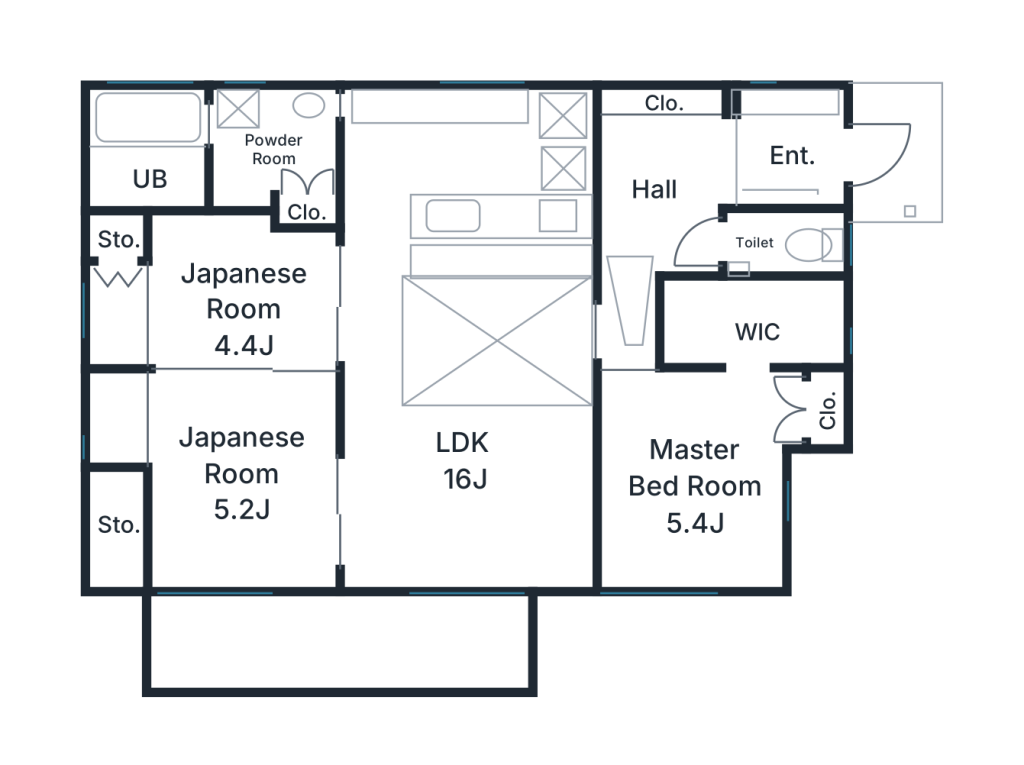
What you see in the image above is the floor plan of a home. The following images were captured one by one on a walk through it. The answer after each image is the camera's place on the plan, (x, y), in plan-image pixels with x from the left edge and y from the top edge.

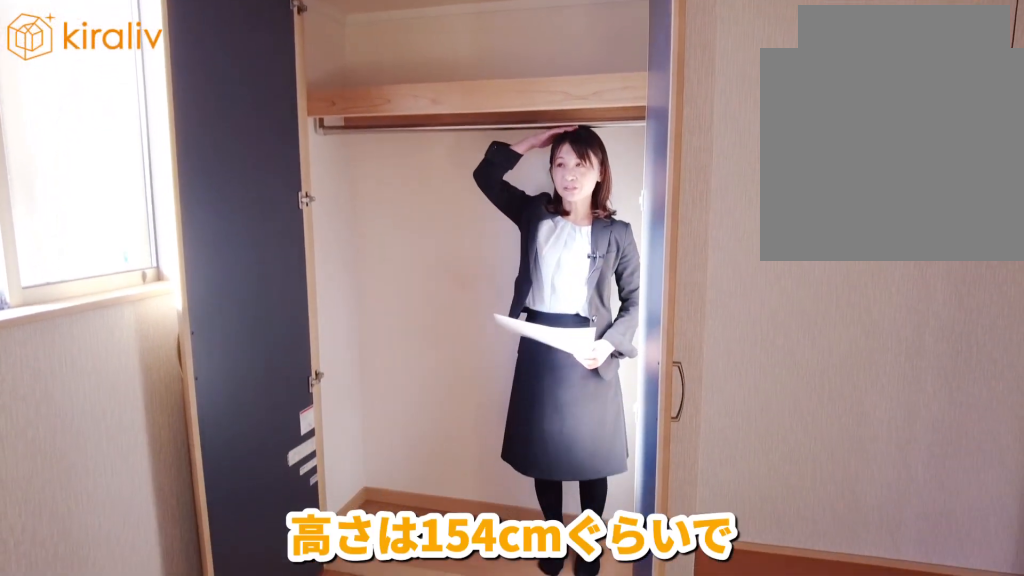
(140, 374)
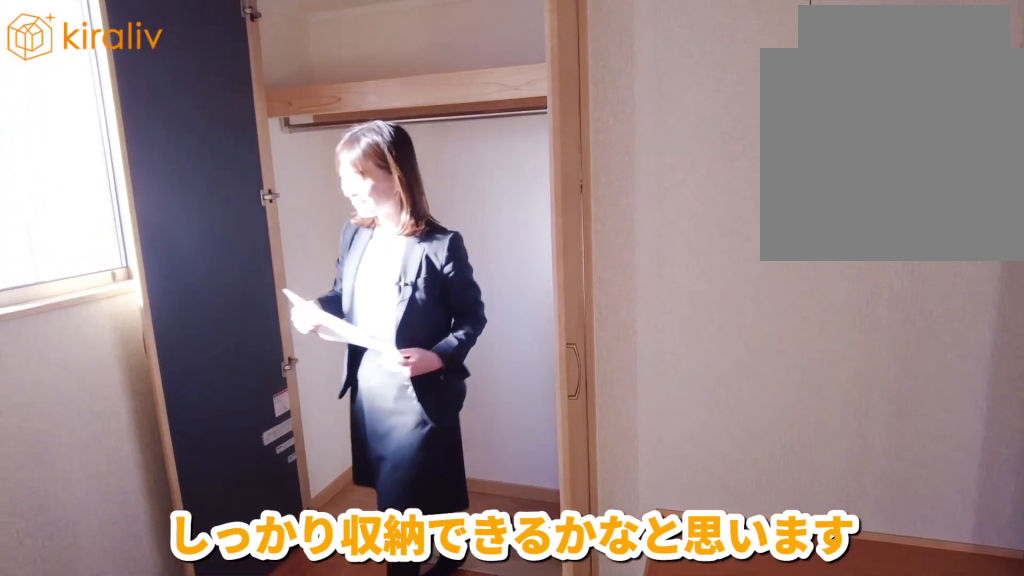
(150, 385)
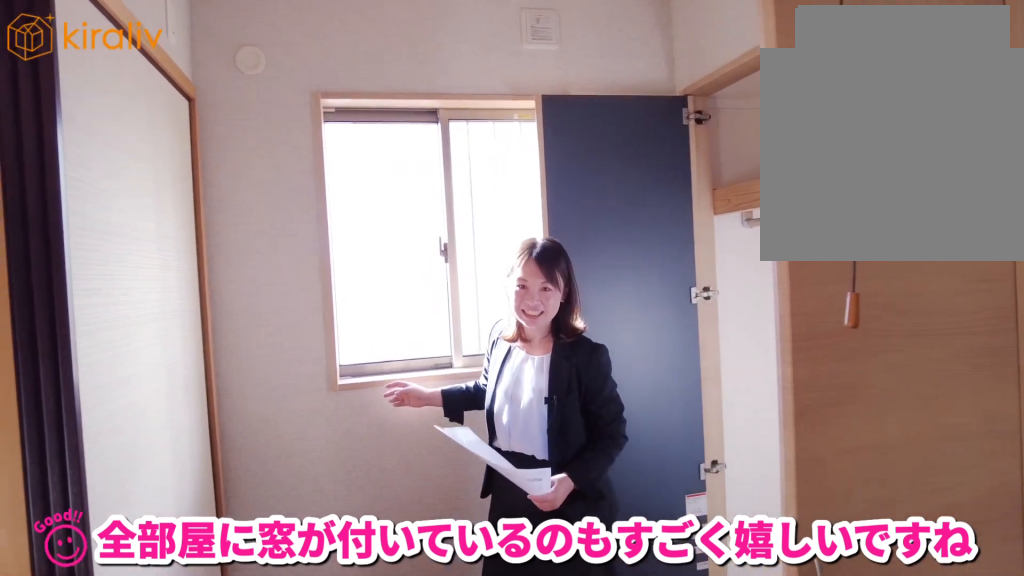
(156, 395)
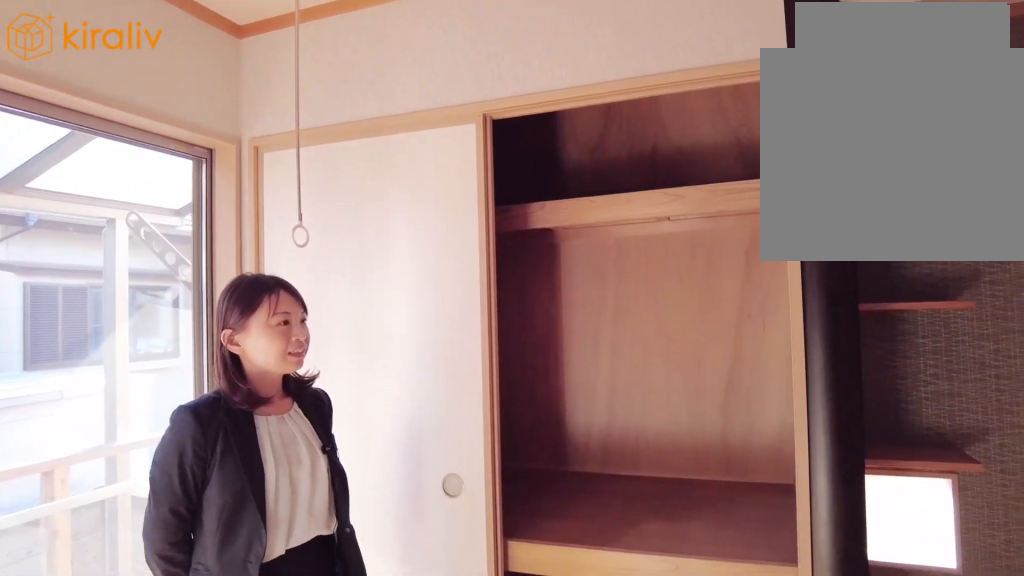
(172, 541)
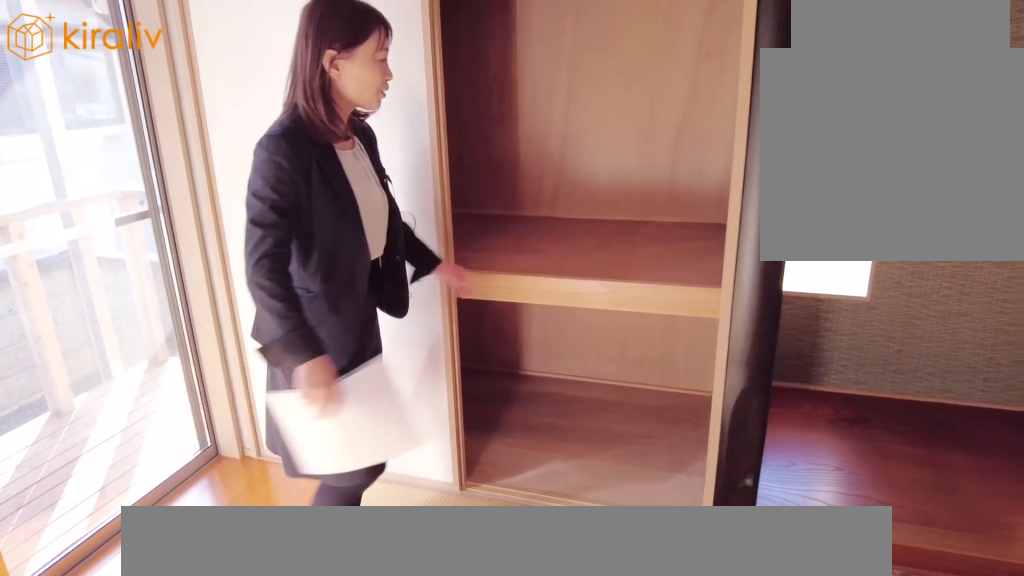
(174, 539)
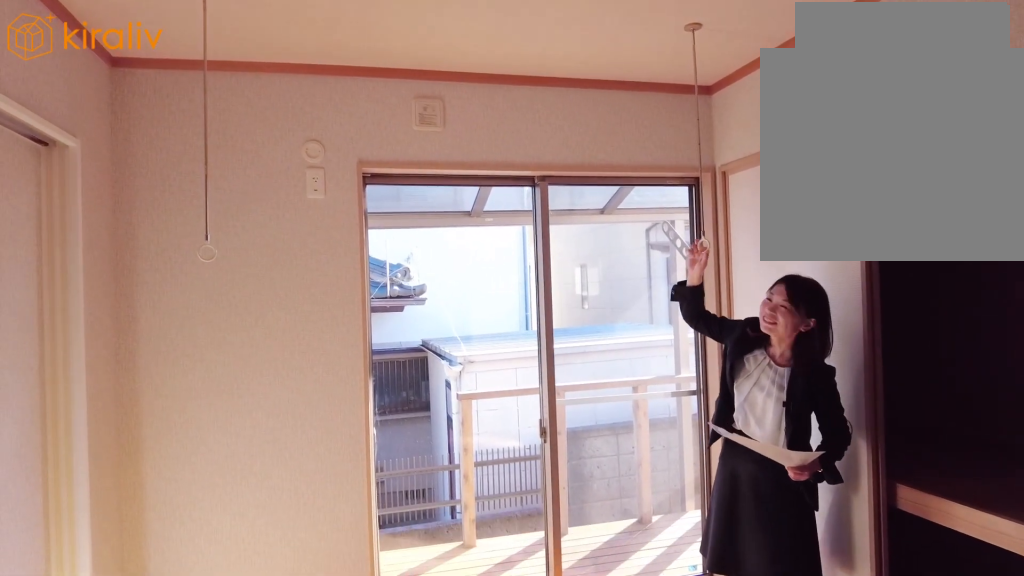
(176, 507)
